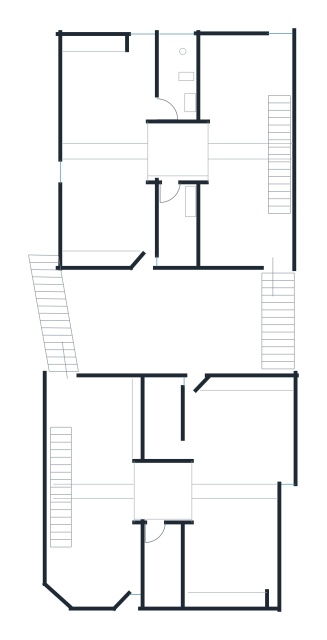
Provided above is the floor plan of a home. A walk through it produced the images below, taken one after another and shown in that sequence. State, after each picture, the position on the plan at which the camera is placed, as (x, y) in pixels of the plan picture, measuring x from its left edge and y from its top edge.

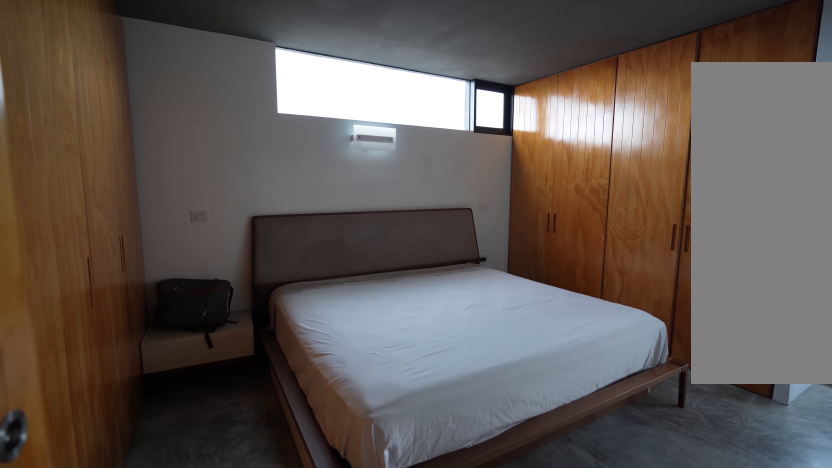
(172, 158)
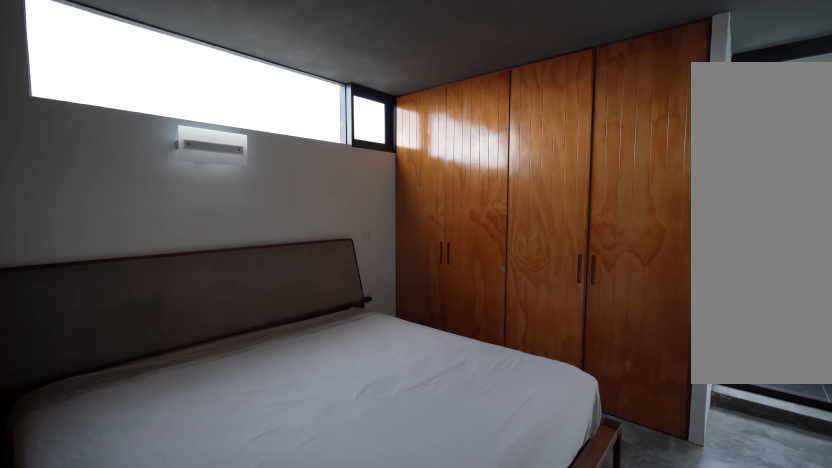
(169, 150)
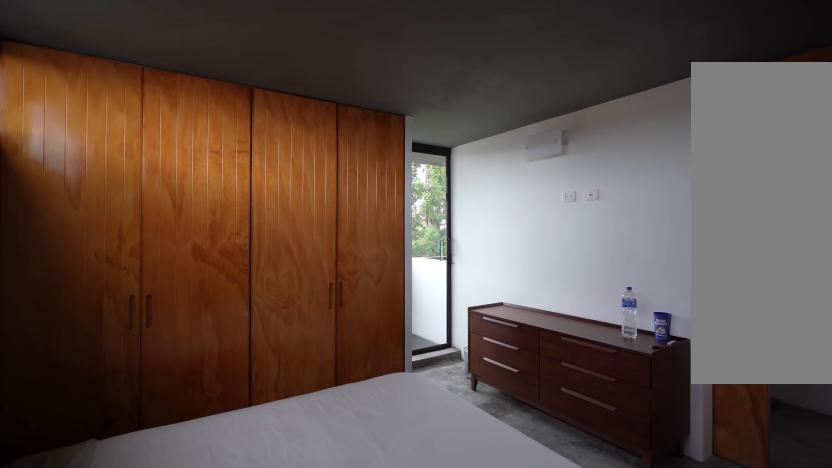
(120, 117)
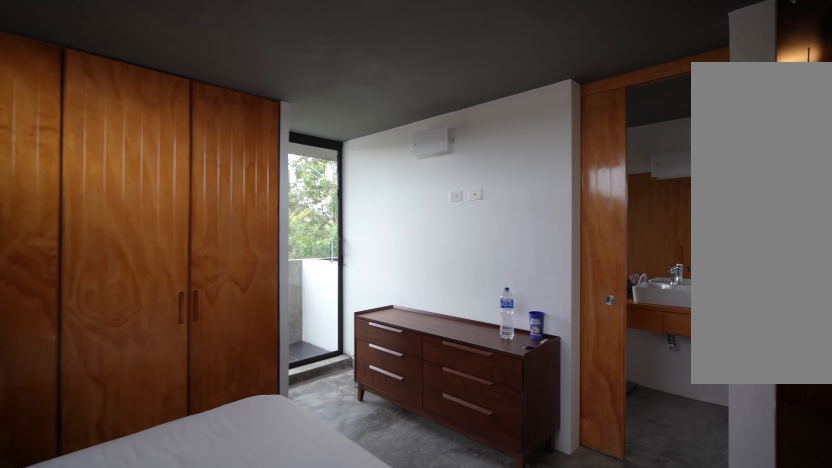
(109, 130)
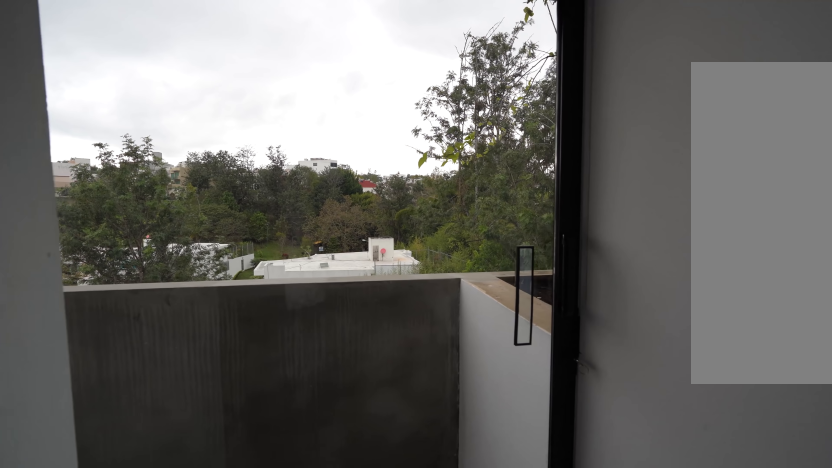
(135, 104)
